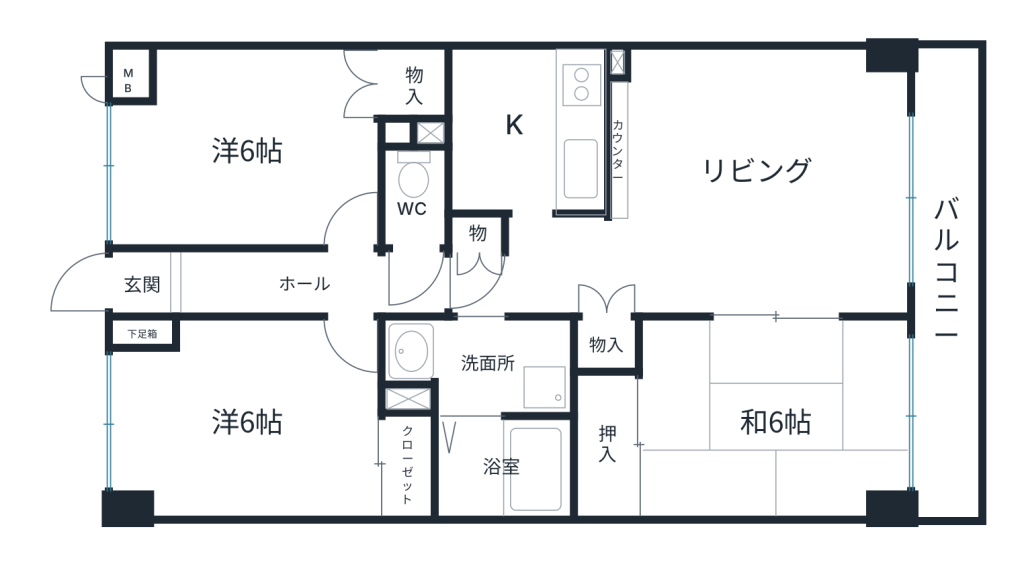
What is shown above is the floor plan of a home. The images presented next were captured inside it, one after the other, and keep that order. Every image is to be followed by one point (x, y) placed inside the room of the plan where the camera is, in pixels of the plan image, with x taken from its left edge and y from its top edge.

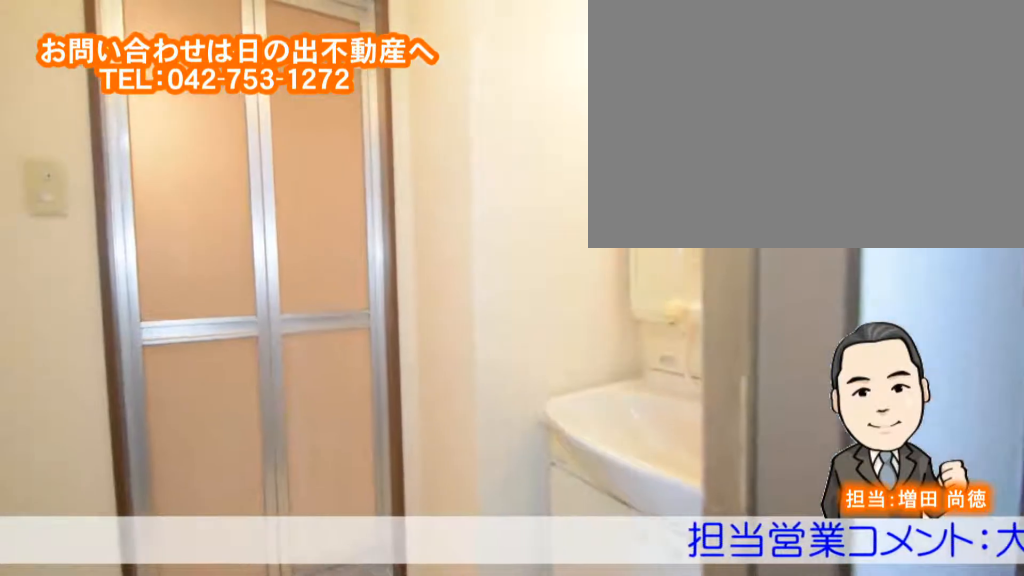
(516, 358)
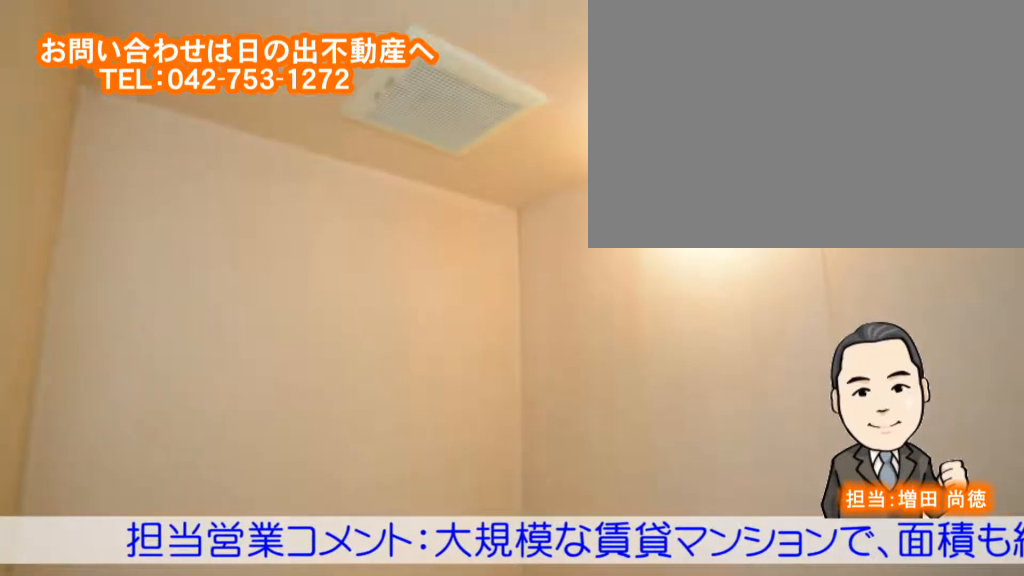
(503, 468)
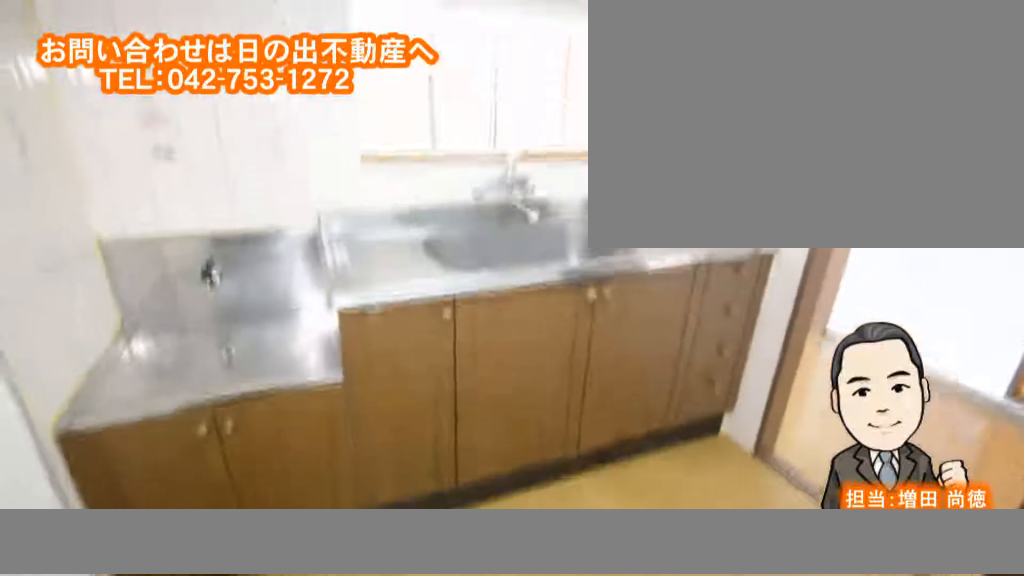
(509, 131)
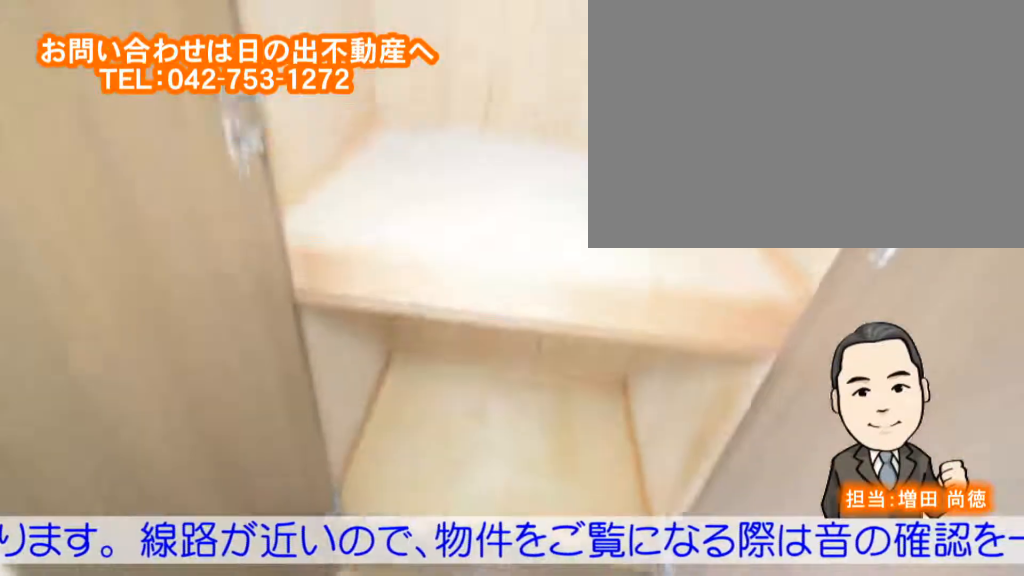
(749, 217)
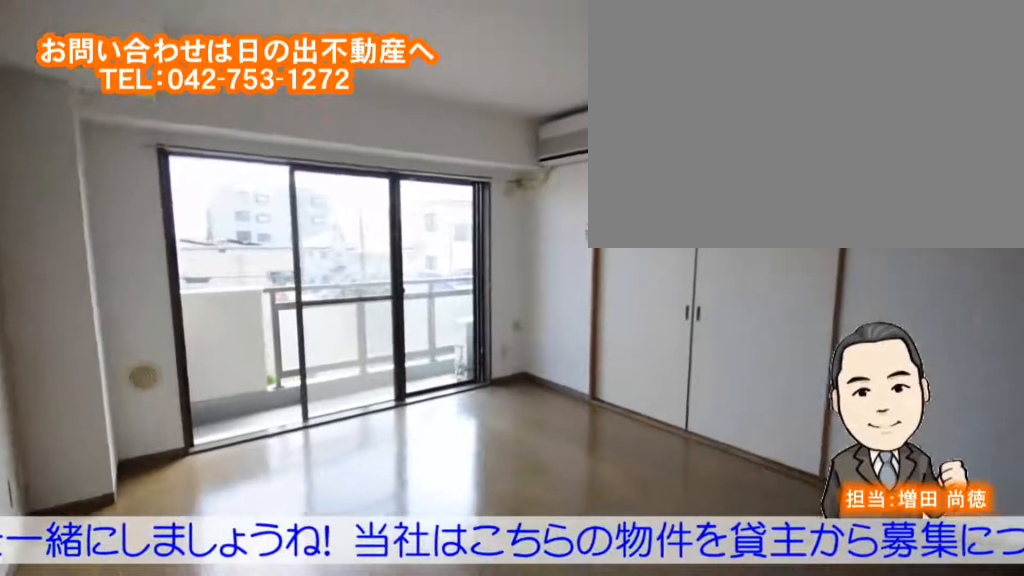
(748, 217)
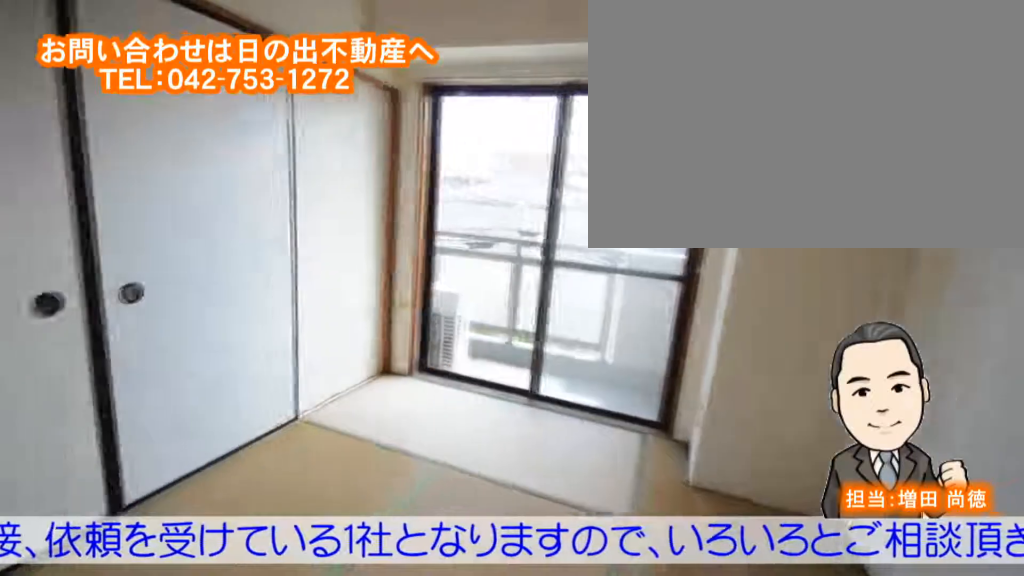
(707, 406)
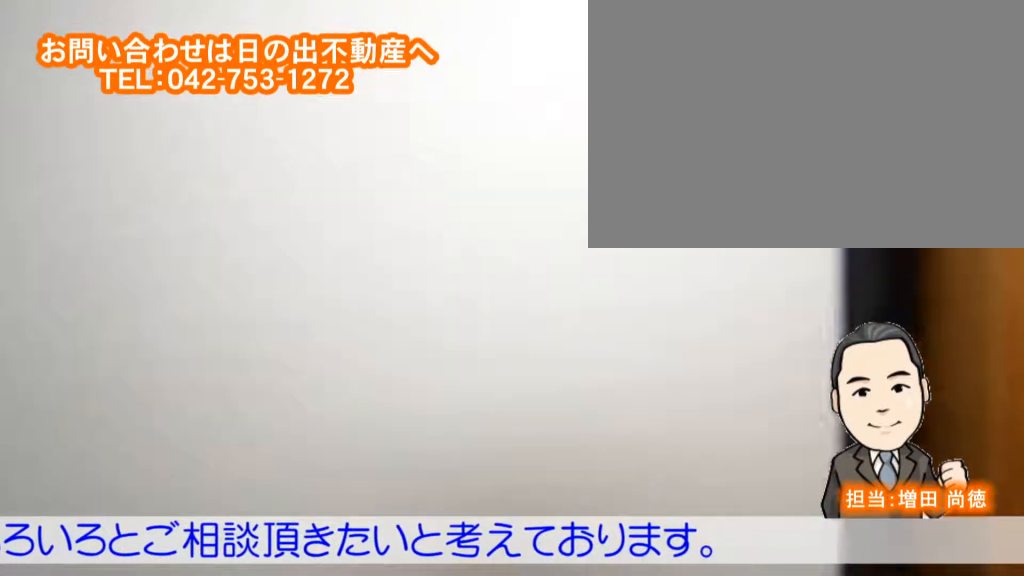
(706, 408)
